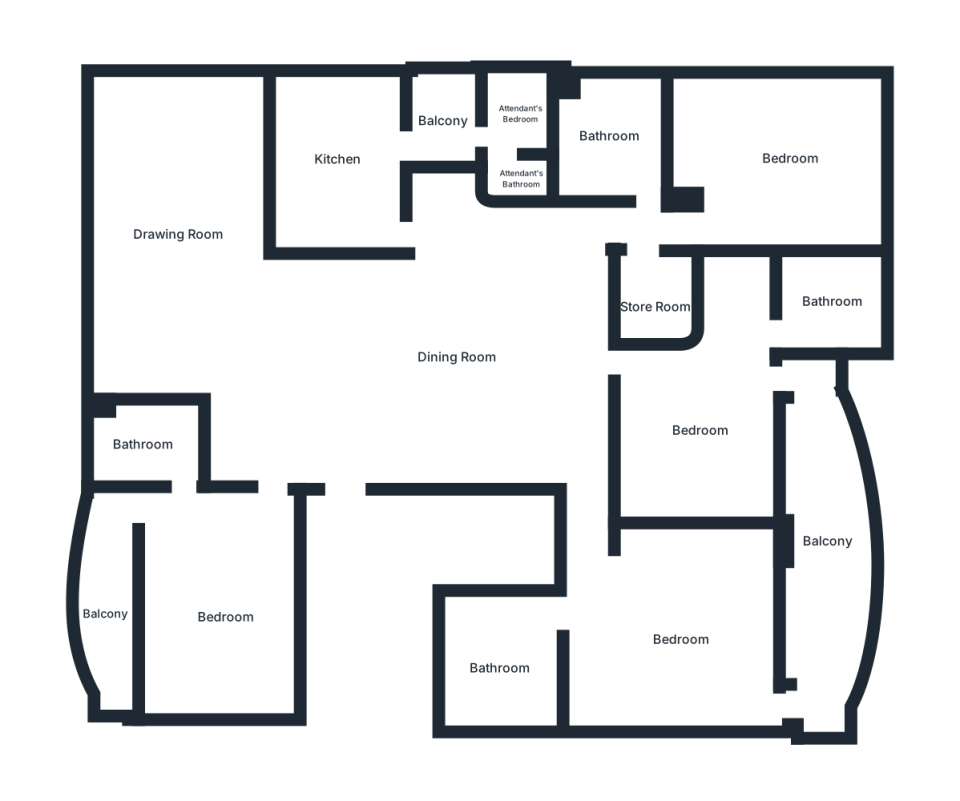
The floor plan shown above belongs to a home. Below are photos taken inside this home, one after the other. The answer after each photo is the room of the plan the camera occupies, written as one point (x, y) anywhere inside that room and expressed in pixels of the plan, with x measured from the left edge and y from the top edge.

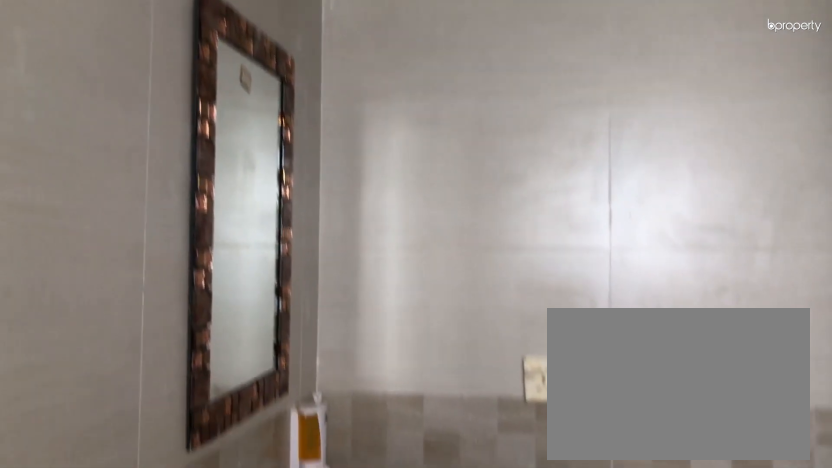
(146, 443)
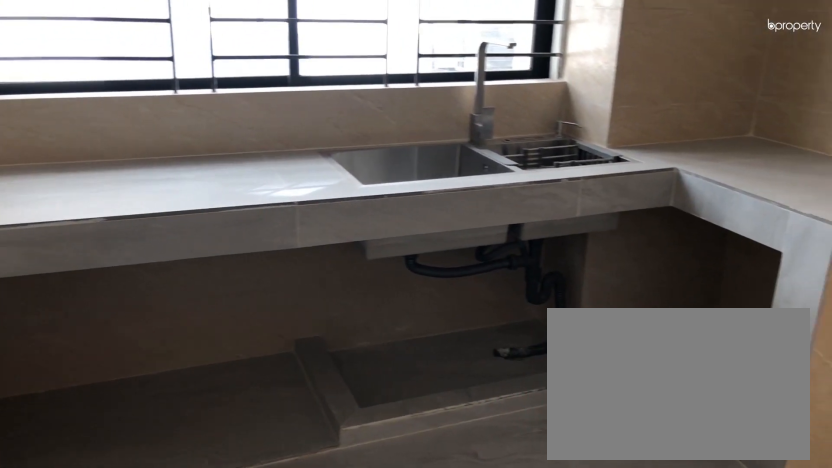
(338, 155)
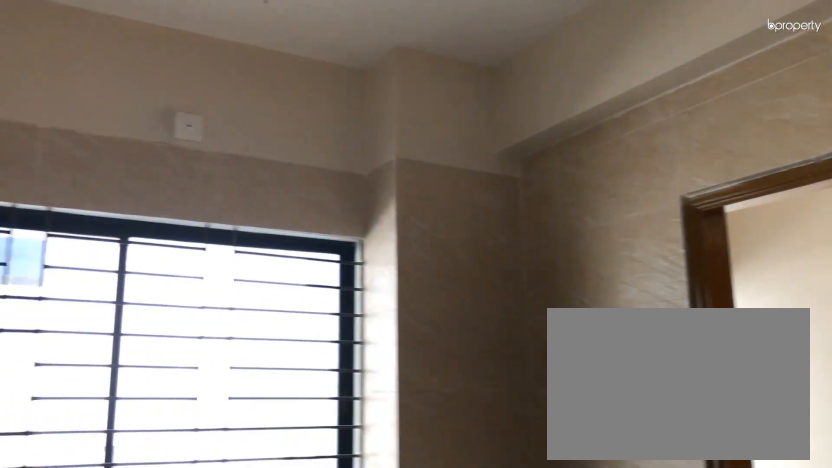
(338, 155)
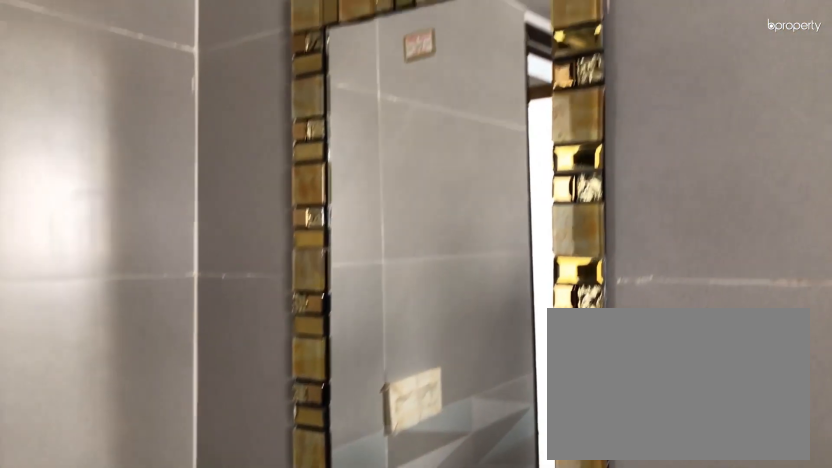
(613, 144)
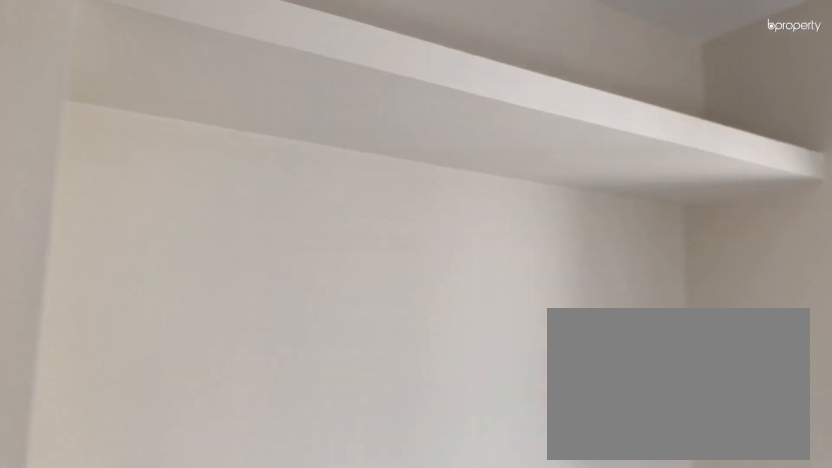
(776, 165)
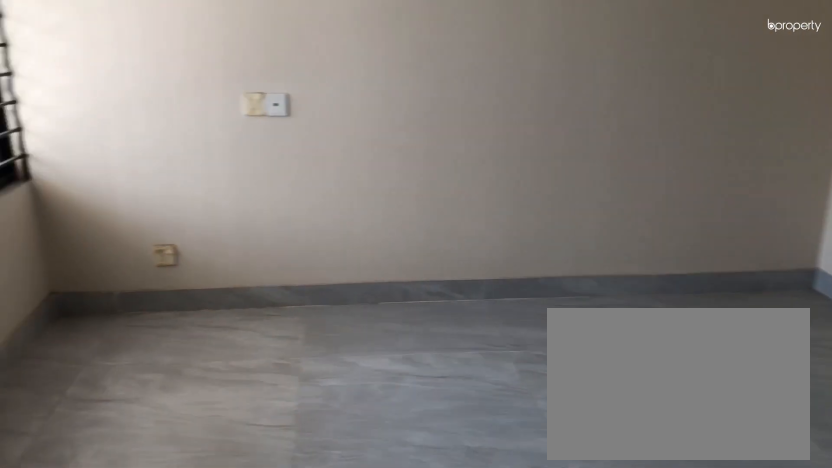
(695, 433)
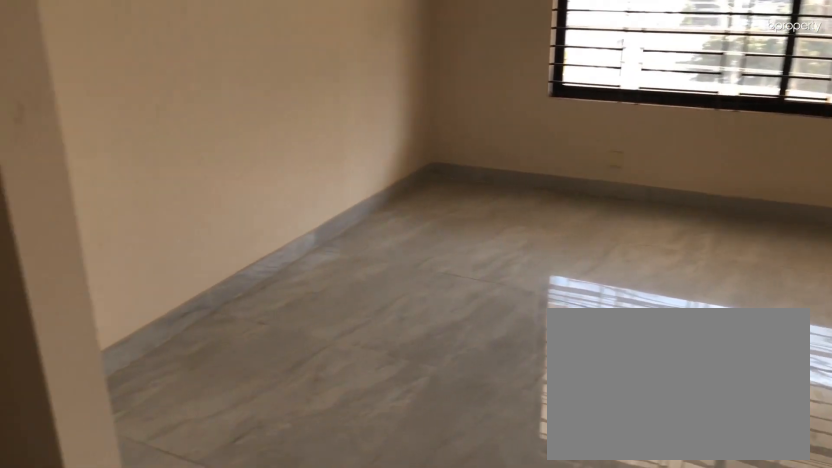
(673, 631)
